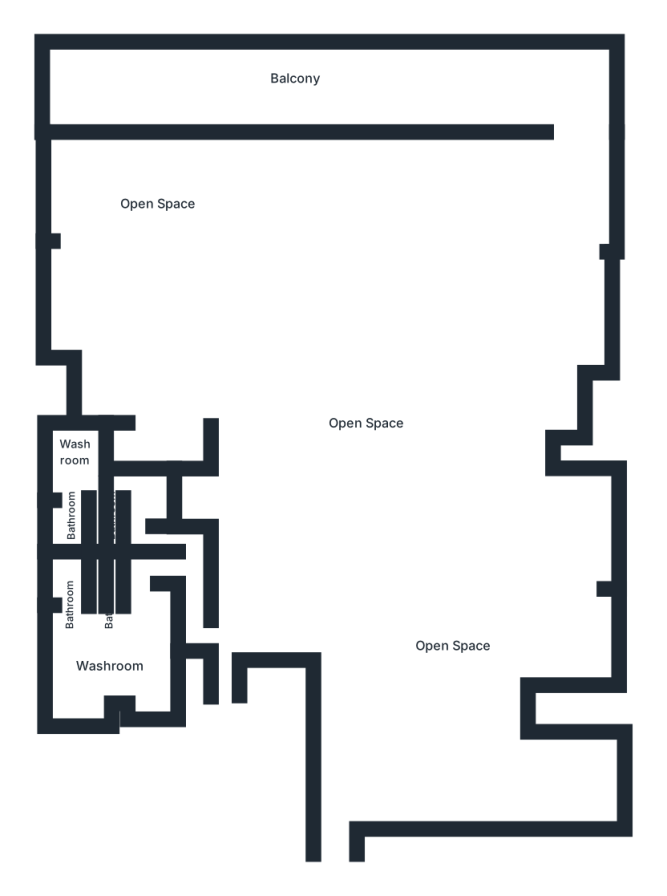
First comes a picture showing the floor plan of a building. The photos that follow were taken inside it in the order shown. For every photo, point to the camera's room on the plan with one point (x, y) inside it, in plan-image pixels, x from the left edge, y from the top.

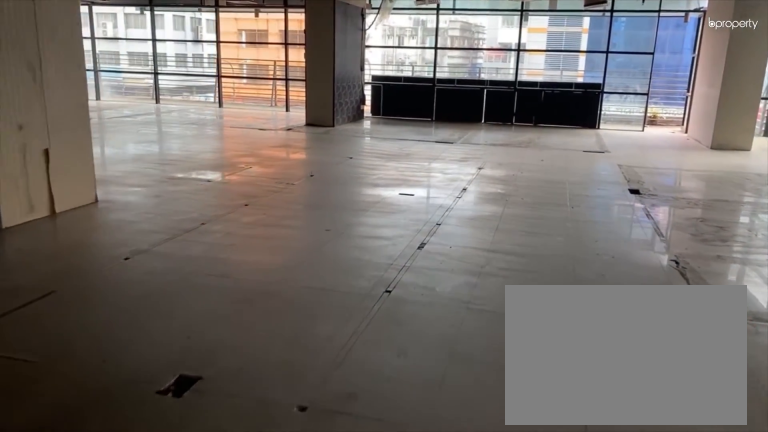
(402, 506)
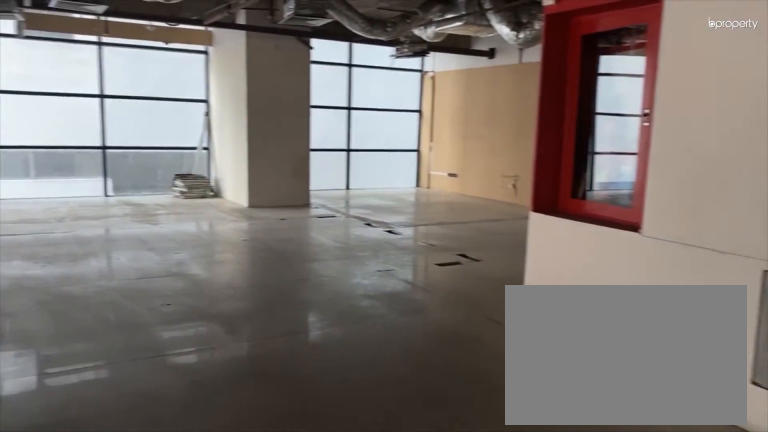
(276, 598)
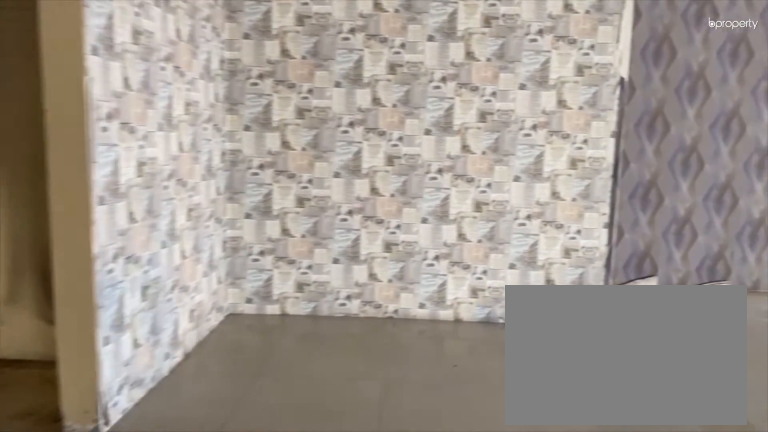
(176, 376)
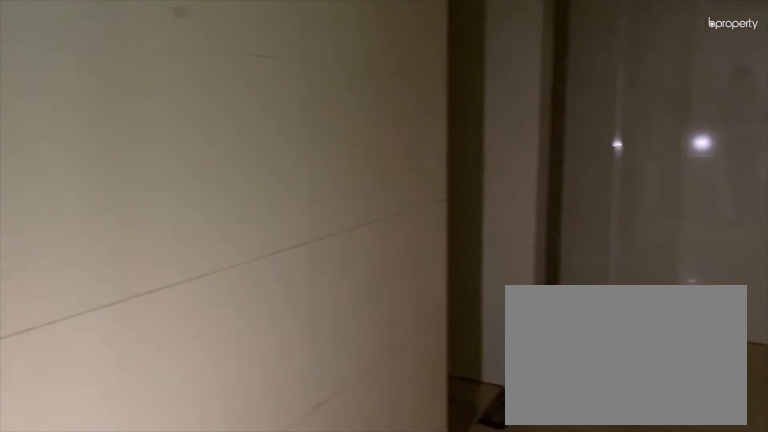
(190, 598)
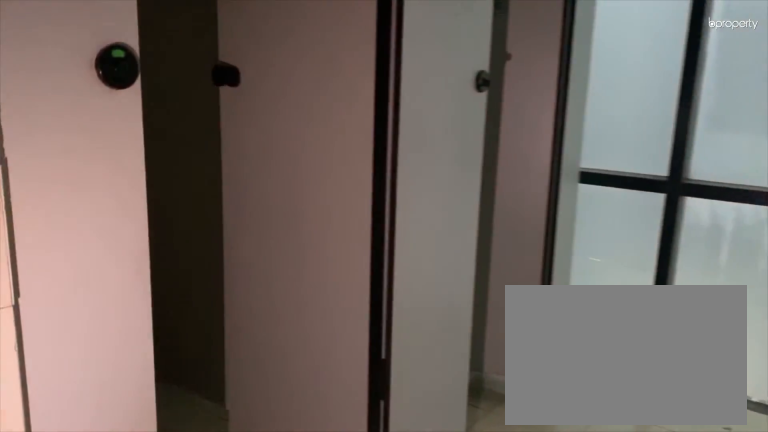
(76, 478)
